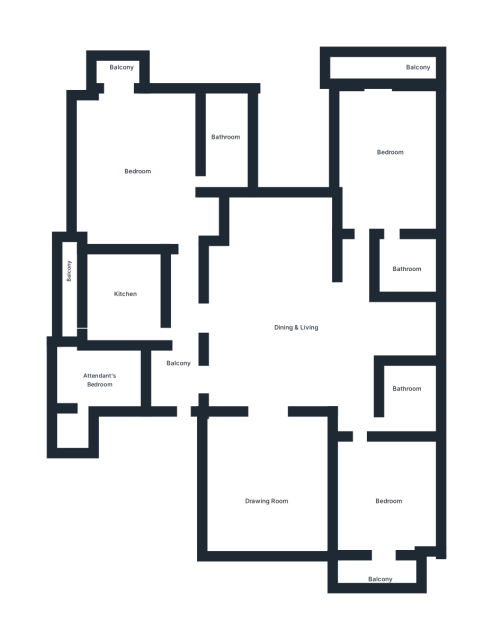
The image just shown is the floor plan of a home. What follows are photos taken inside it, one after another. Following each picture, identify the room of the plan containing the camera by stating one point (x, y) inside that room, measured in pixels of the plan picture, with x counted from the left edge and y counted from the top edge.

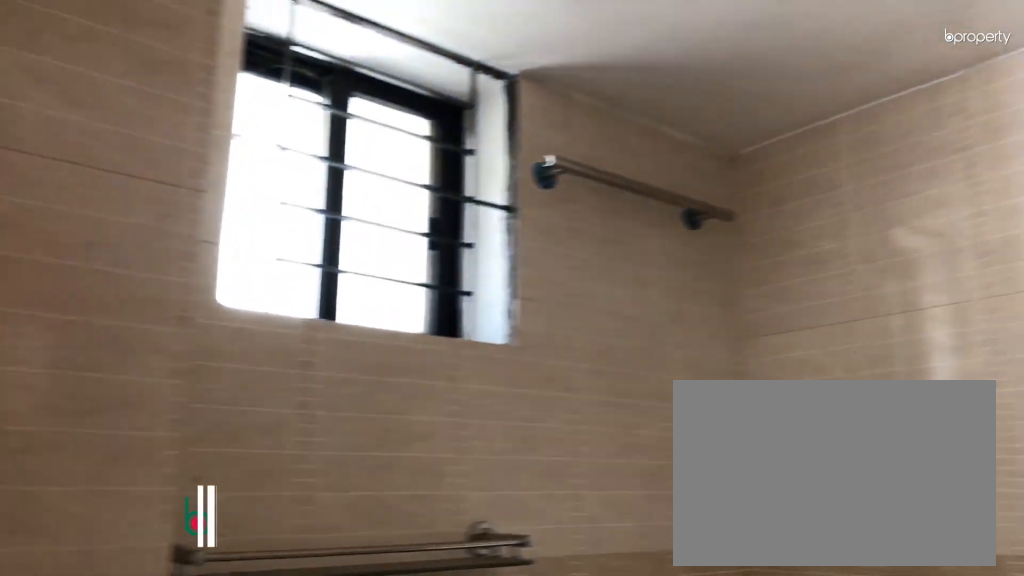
(407, 272)
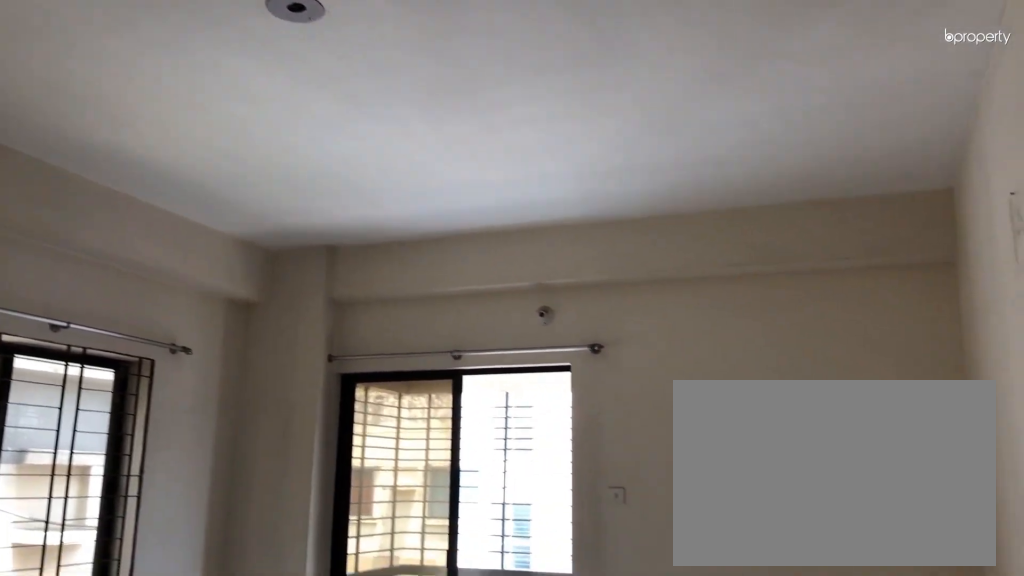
(138, 167)
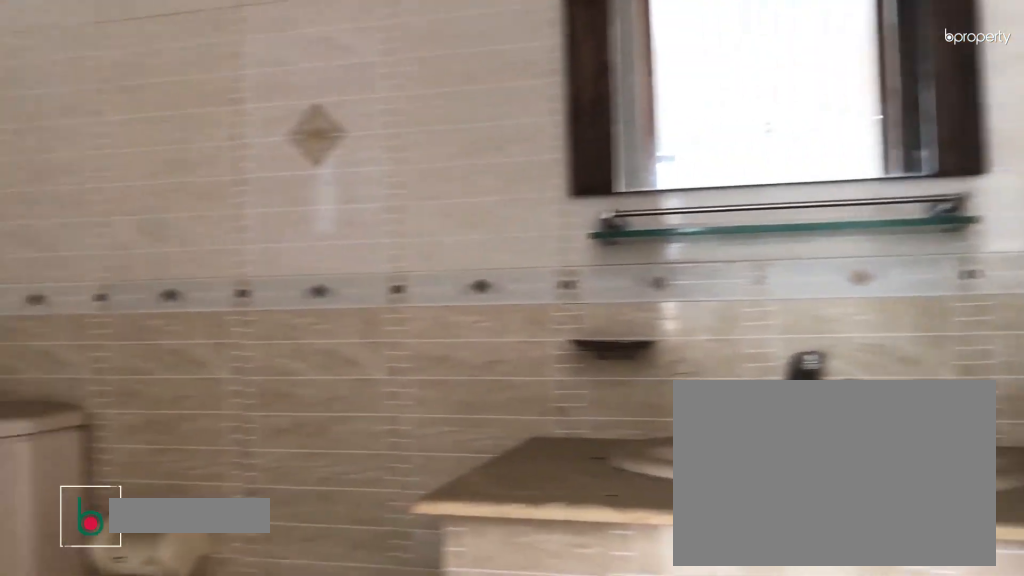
(225, 137)
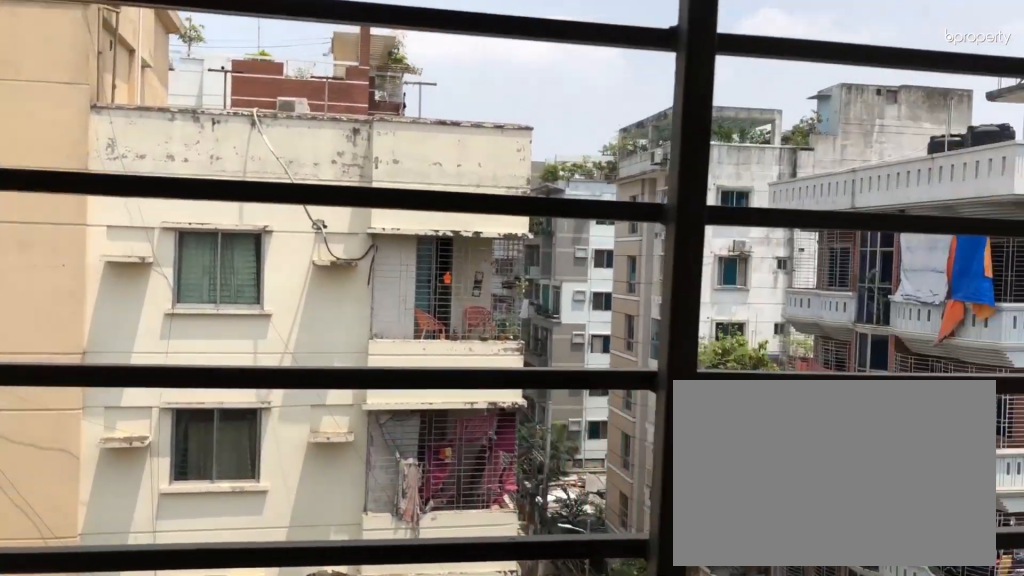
(117, 75)
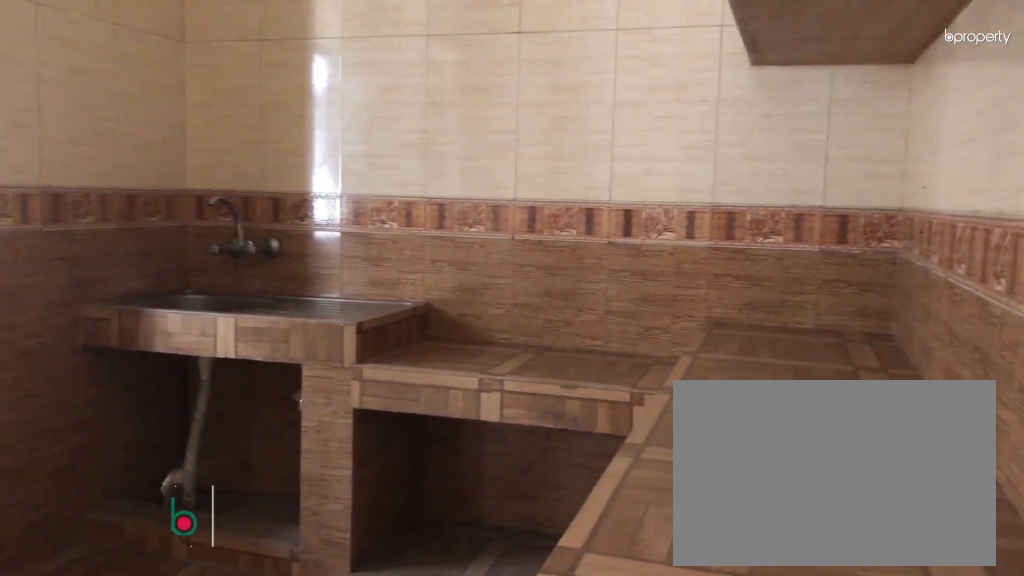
(125, 302)
